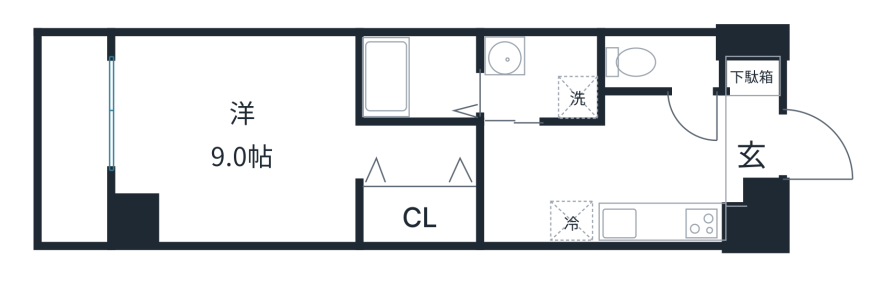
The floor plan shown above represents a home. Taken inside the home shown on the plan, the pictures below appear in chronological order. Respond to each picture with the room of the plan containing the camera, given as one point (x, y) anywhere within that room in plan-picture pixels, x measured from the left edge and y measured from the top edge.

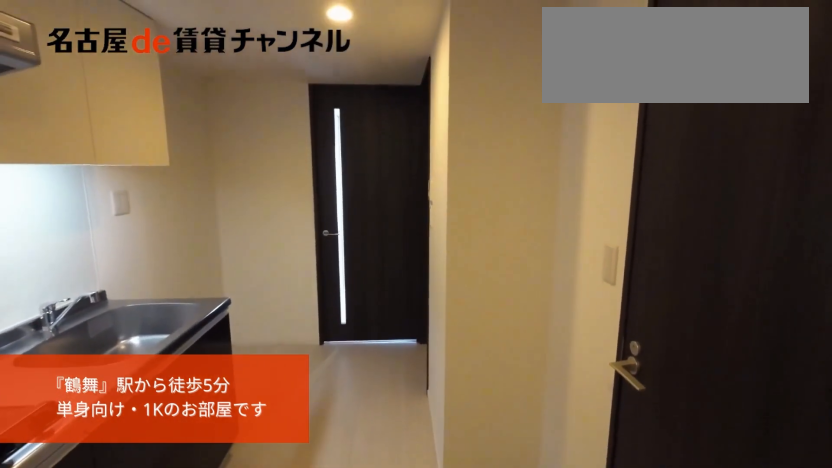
(751, 132)
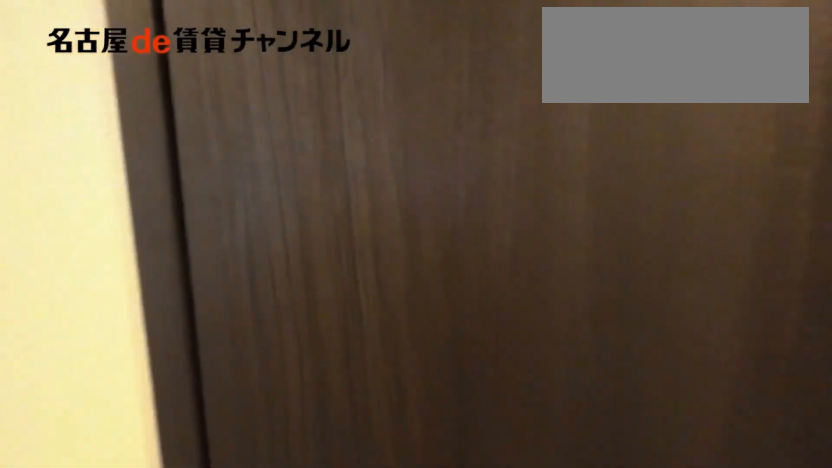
(751, 132)
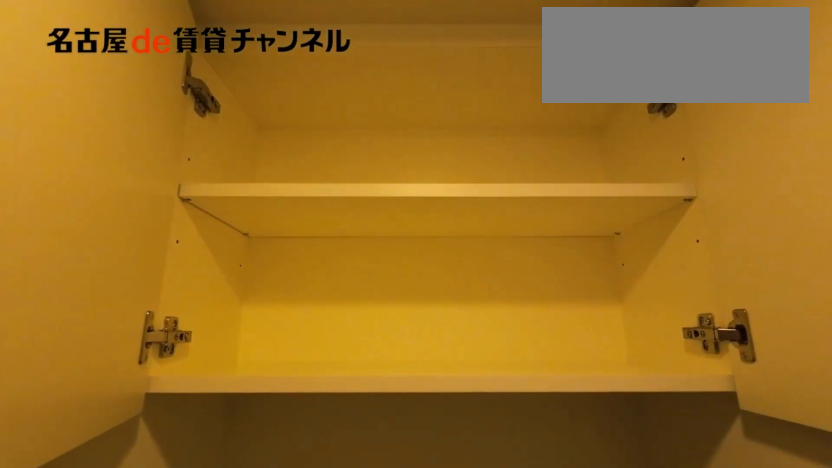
(662, 62)
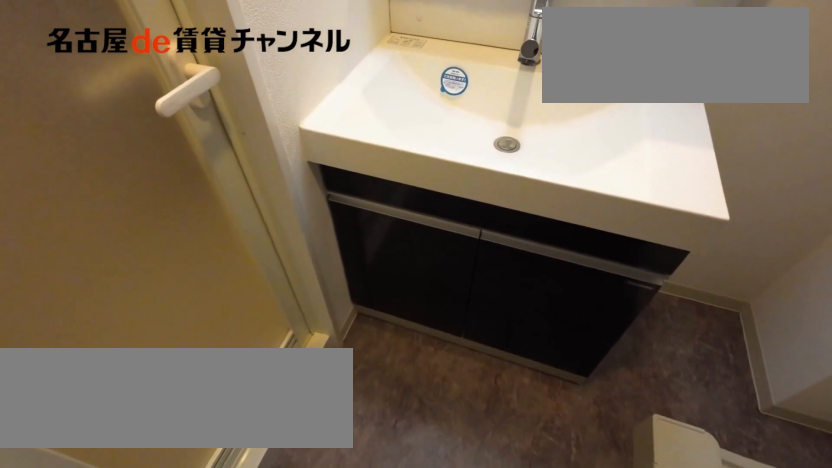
(543, 77)
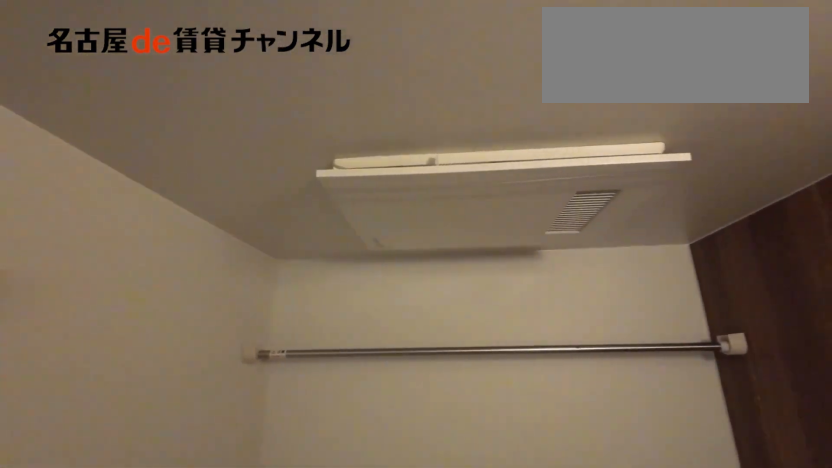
(419, 76)
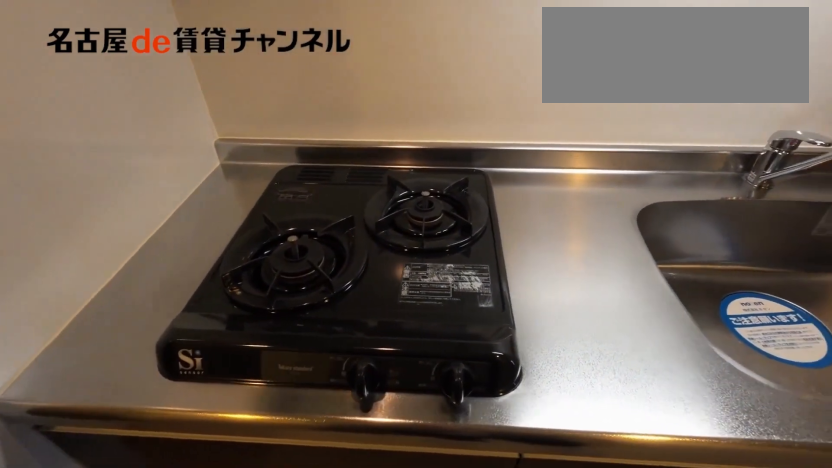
(640, 220)
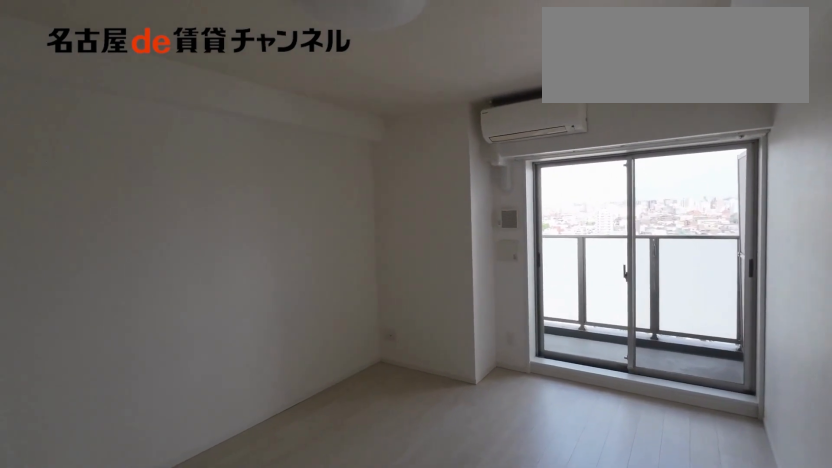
(231, 139)
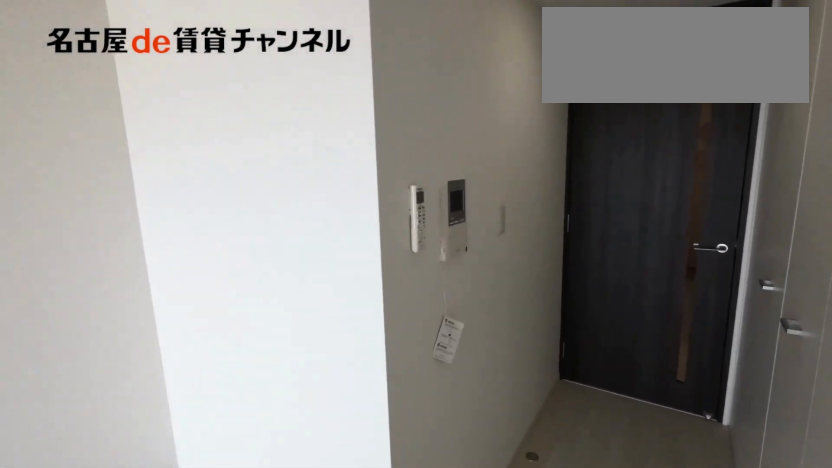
(231, 139)
